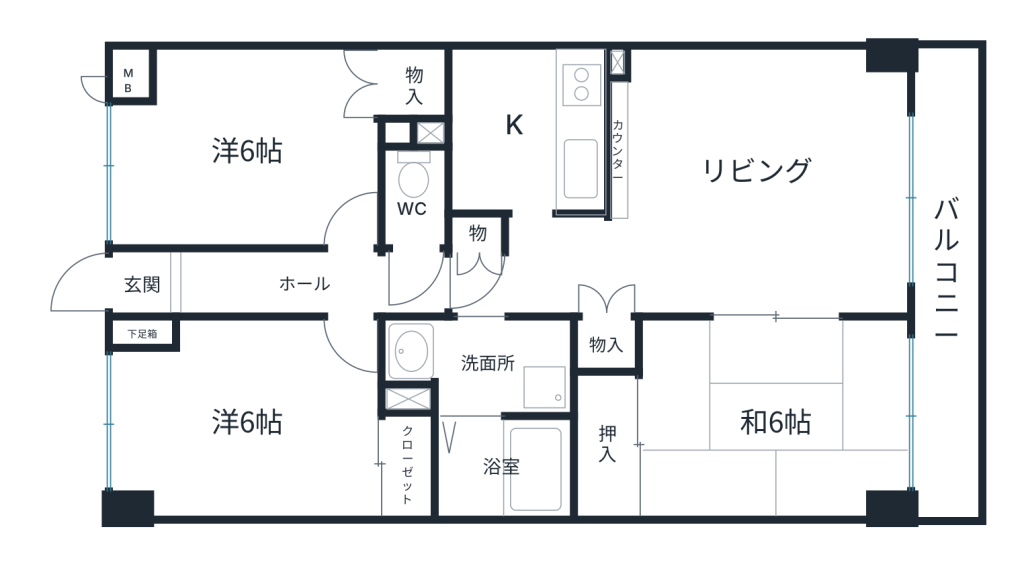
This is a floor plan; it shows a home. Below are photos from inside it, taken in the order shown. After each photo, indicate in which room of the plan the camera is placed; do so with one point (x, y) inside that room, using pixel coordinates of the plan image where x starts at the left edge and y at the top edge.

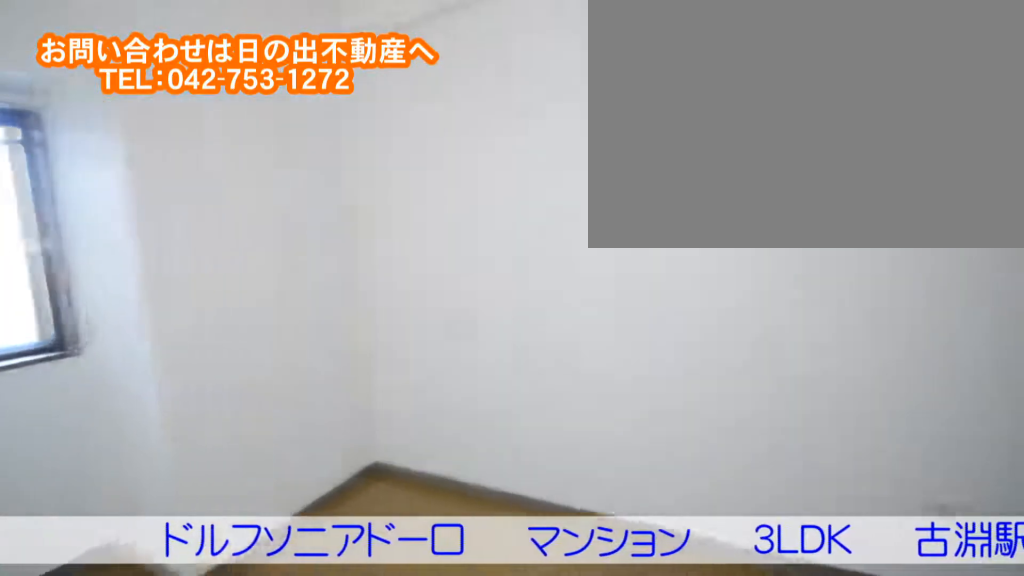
(177, 143)
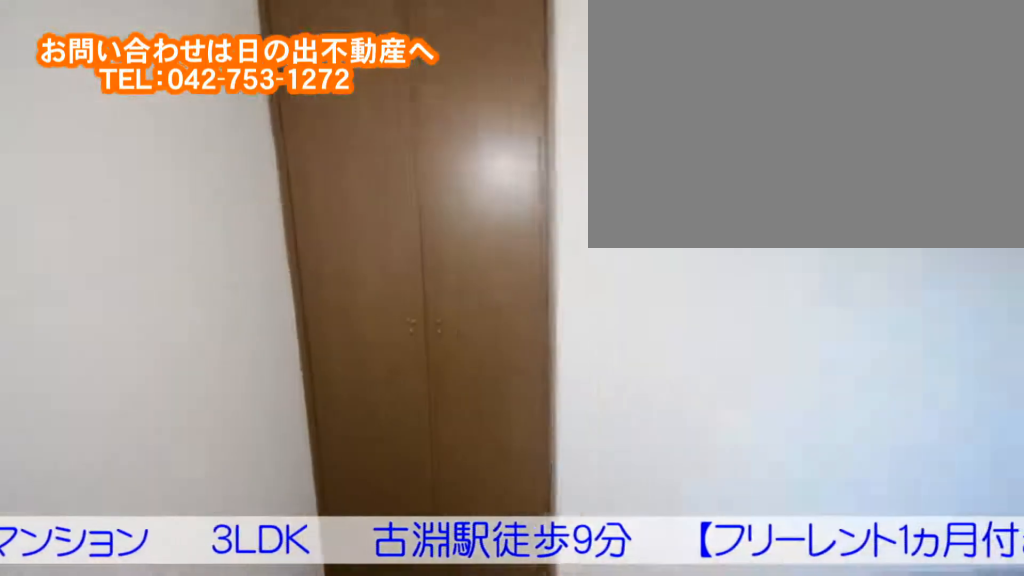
(178, 144)
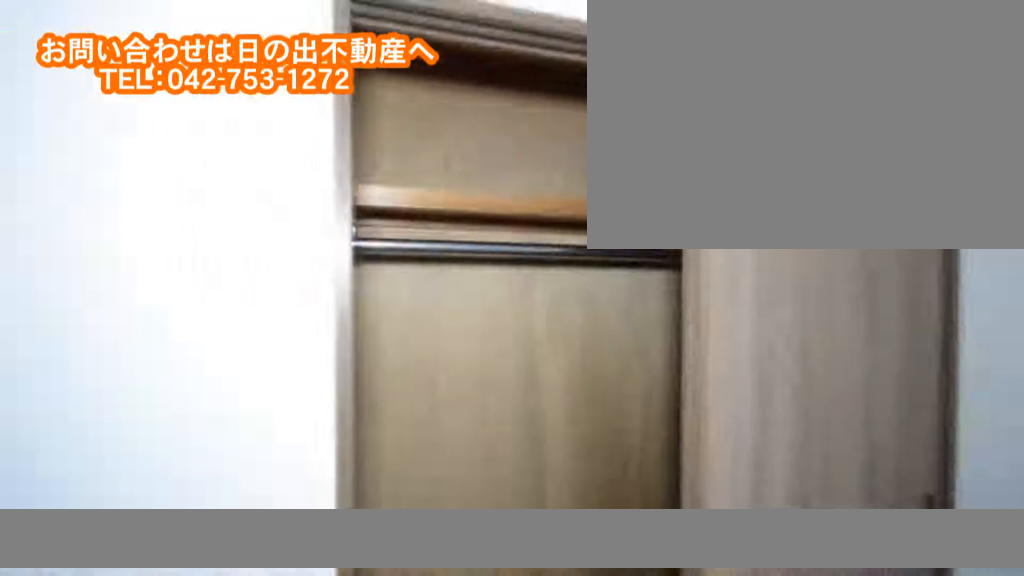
(190, 447)
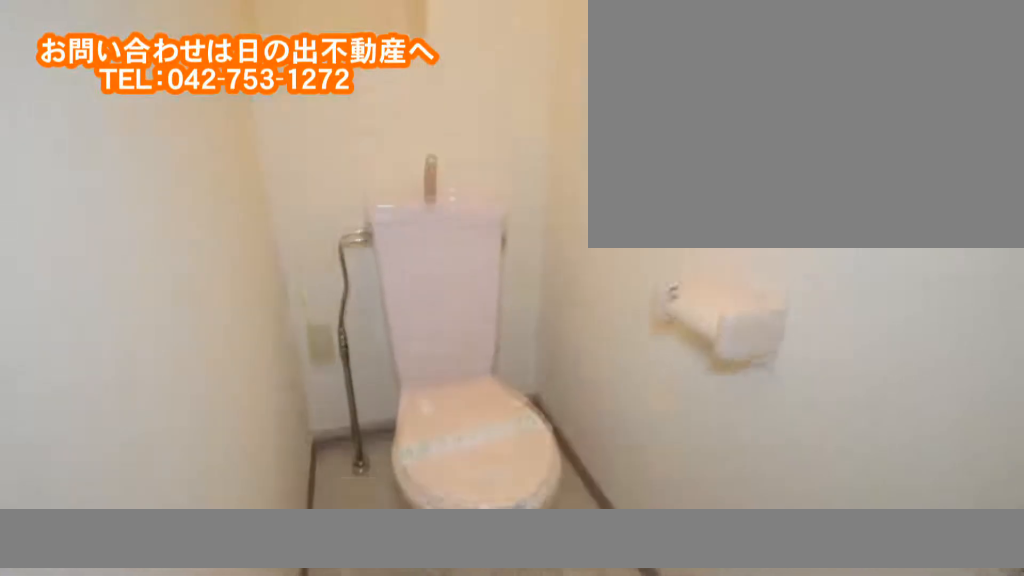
(415, 200)
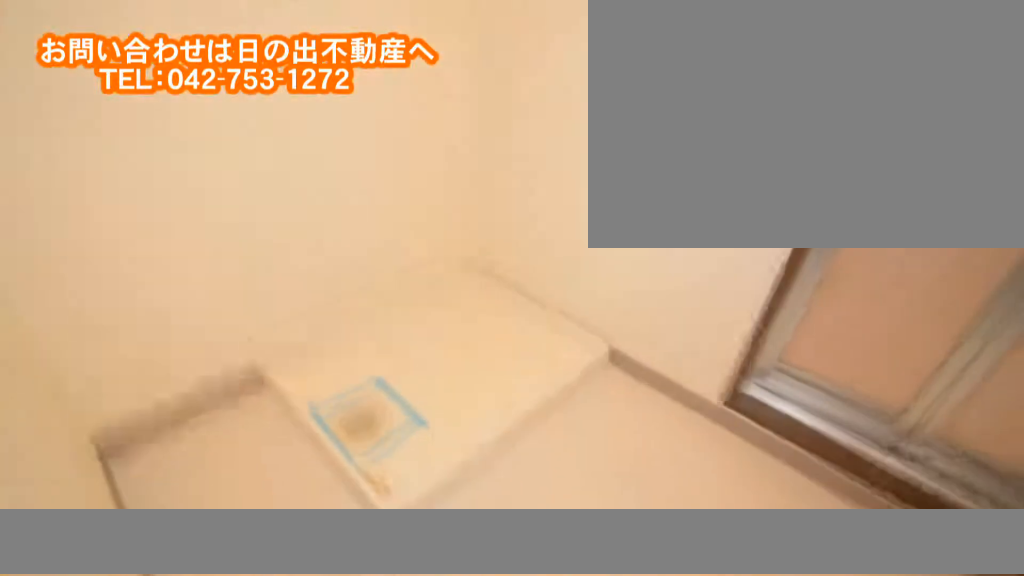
(516, 357)
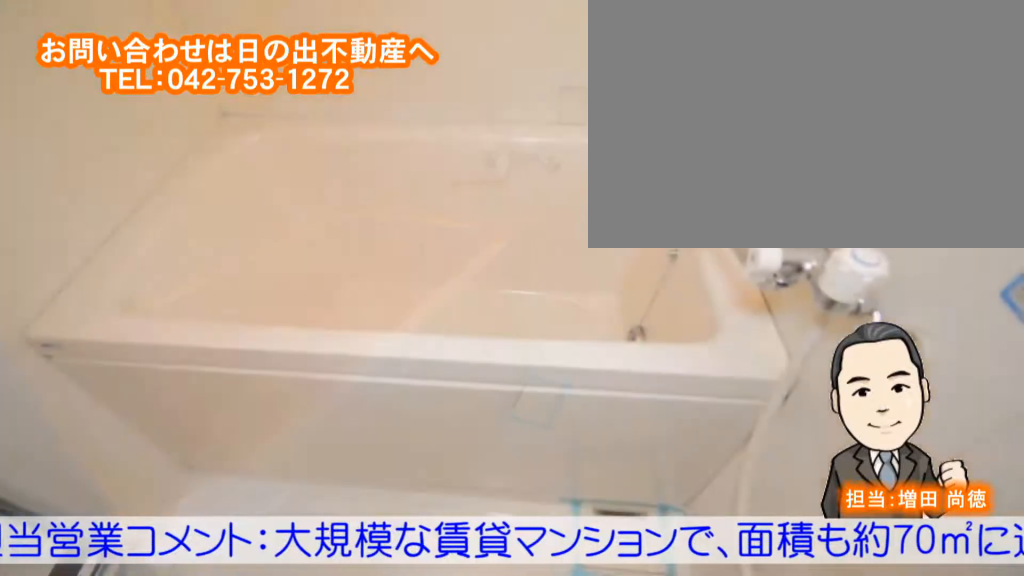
(504, 468)
